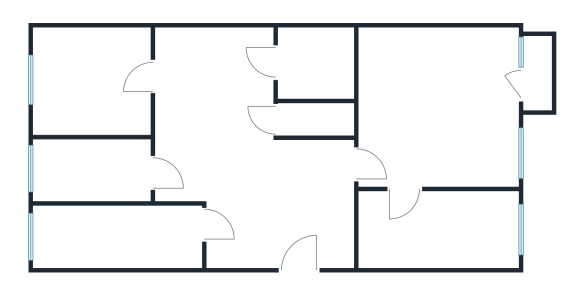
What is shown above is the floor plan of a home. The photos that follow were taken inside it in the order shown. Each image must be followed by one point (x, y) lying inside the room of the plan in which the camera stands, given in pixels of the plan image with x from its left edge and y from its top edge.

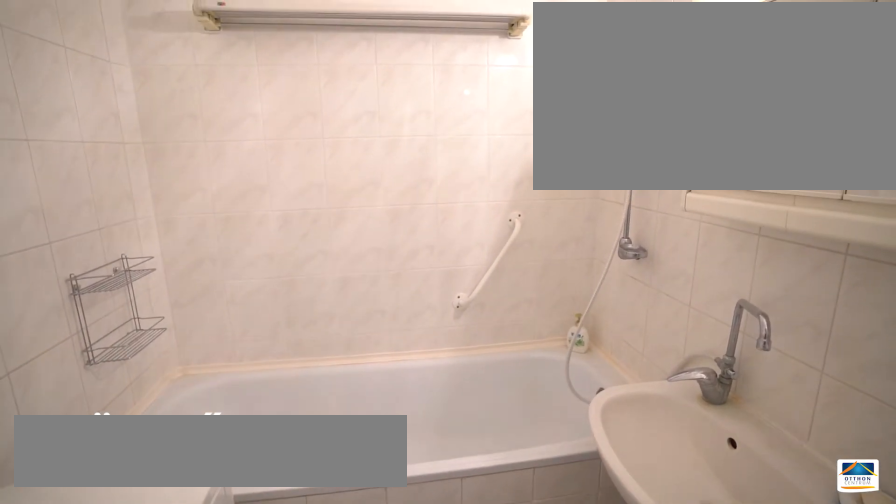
(312, 66)
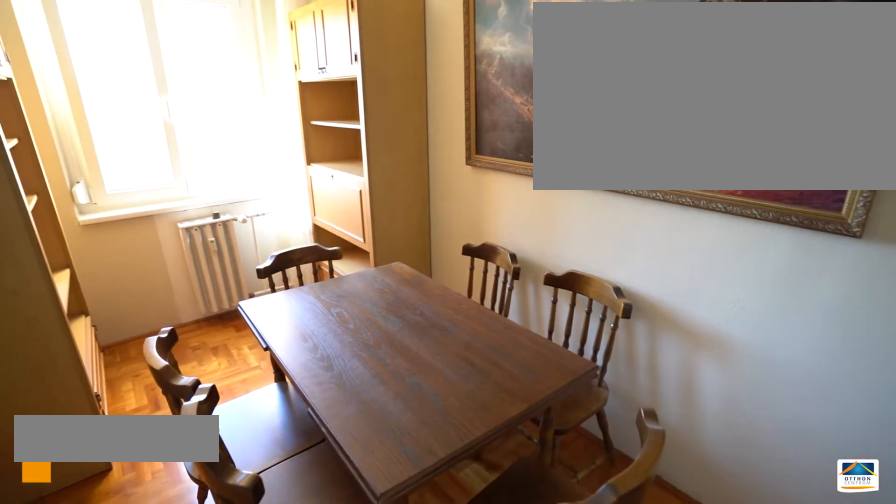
(432, 238)
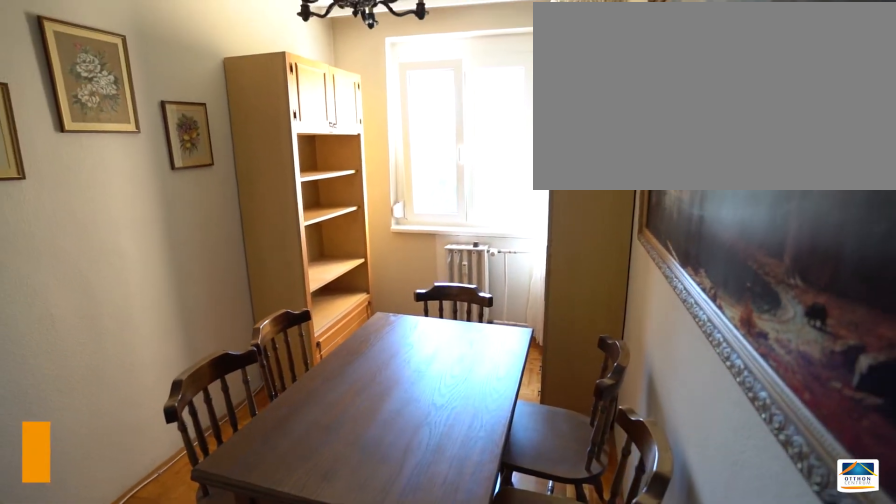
(432, 238)
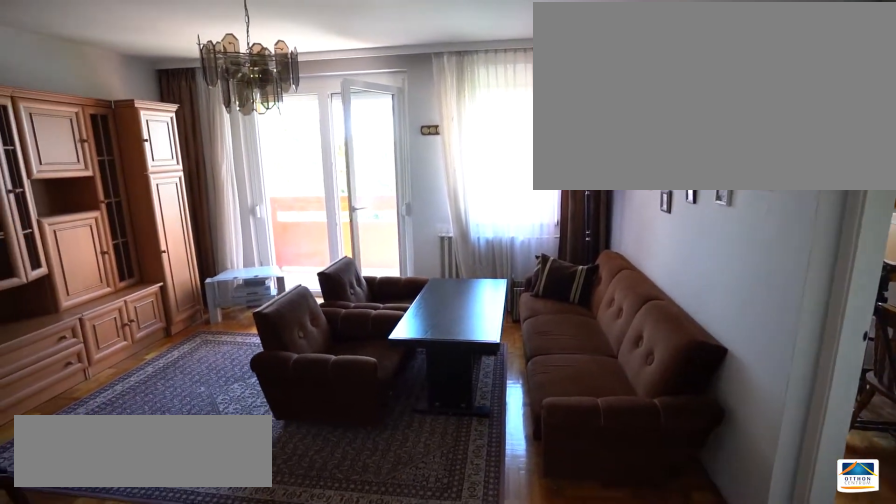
(439, 116)
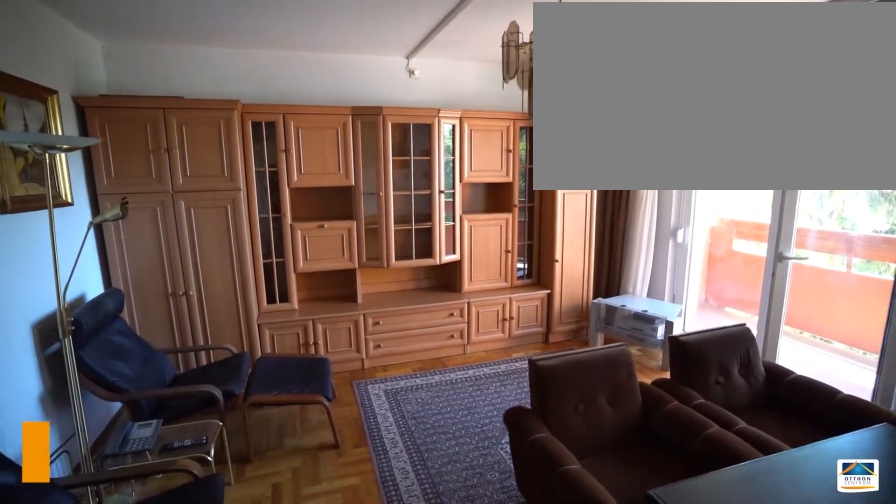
(439, 116)
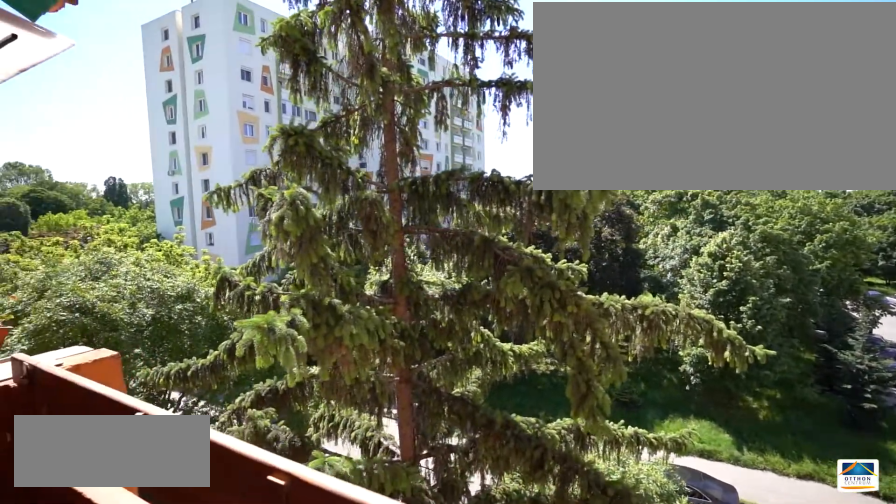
(537, 69)
